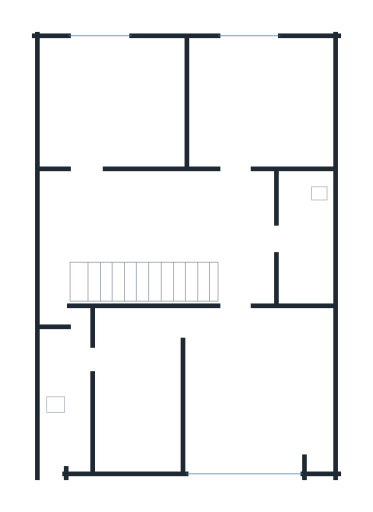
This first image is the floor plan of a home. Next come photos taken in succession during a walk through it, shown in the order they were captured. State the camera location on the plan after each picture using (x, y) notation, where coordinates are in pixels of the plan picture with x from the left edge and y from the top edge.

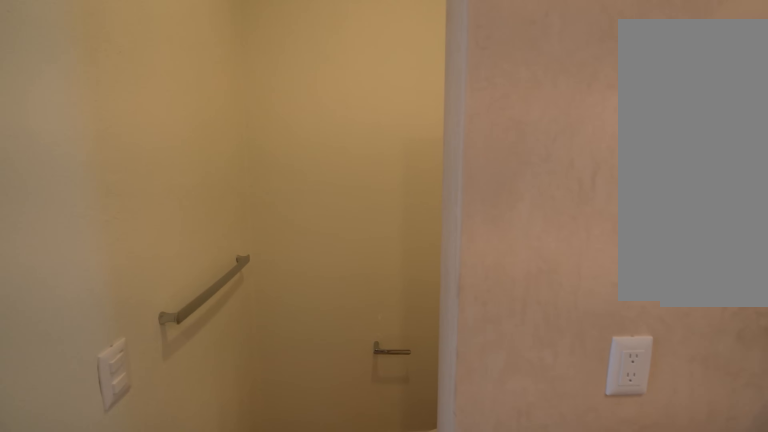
(289, 252)
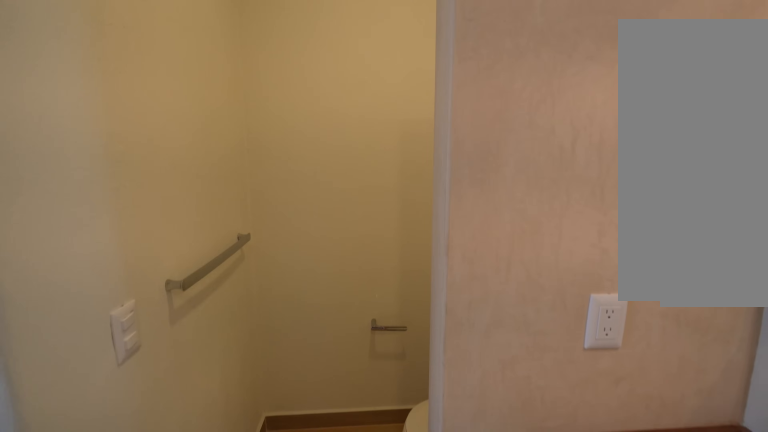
(288, 249)
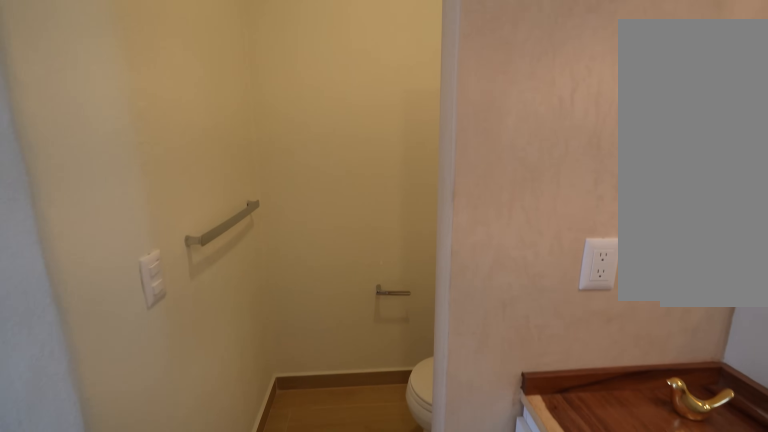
(285, 246)
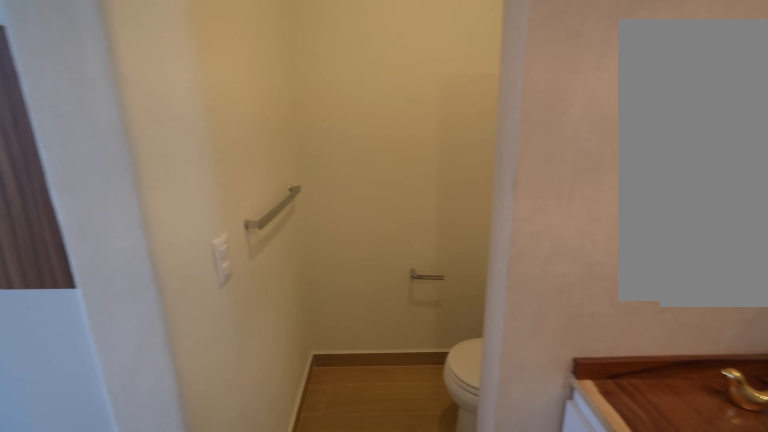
(286, 246)
